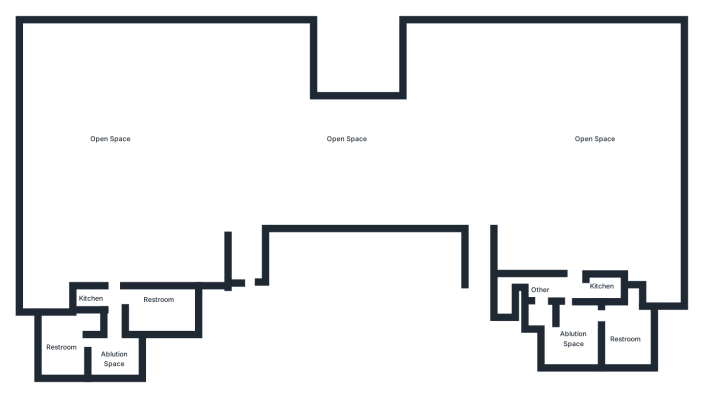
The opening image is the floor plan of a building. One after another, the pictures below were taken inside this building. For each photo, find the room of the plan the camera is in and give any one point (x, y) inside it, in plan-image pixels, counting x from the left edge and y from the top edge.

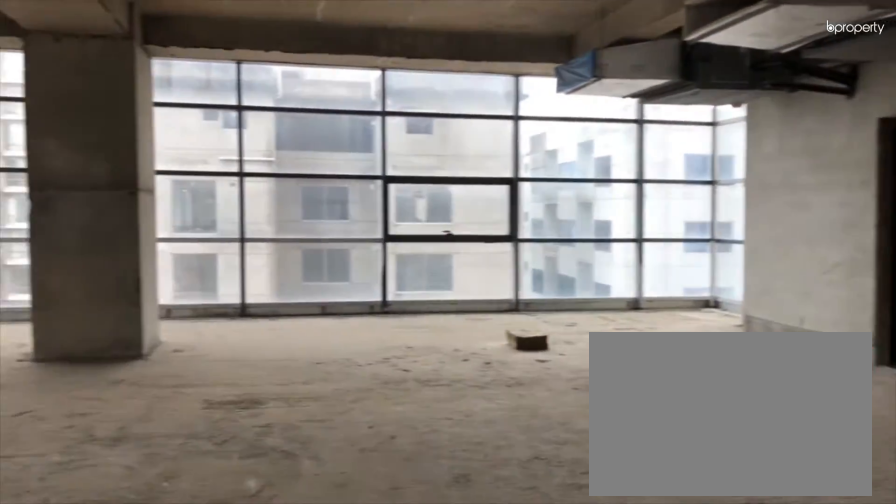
(478, 162)
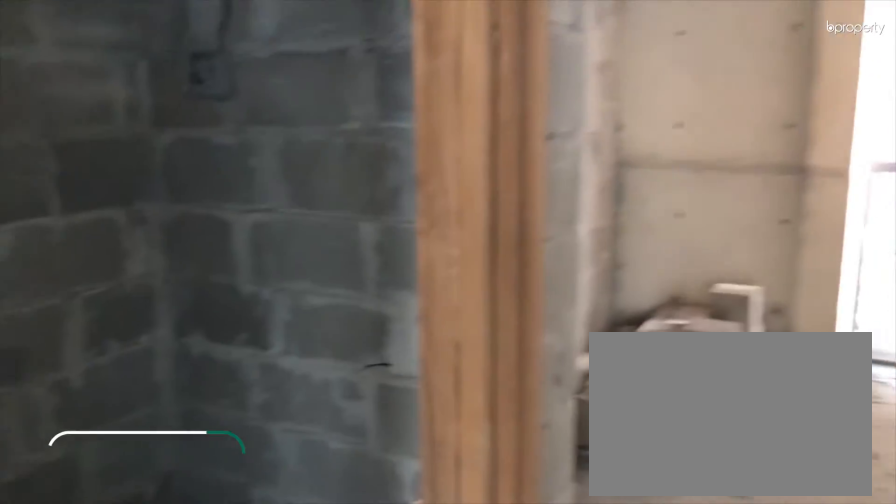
(574, 291)
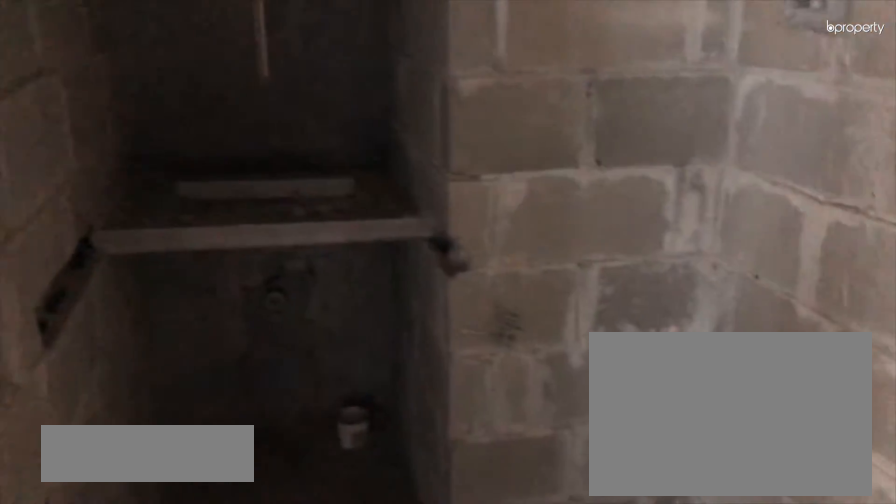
(574, 291)
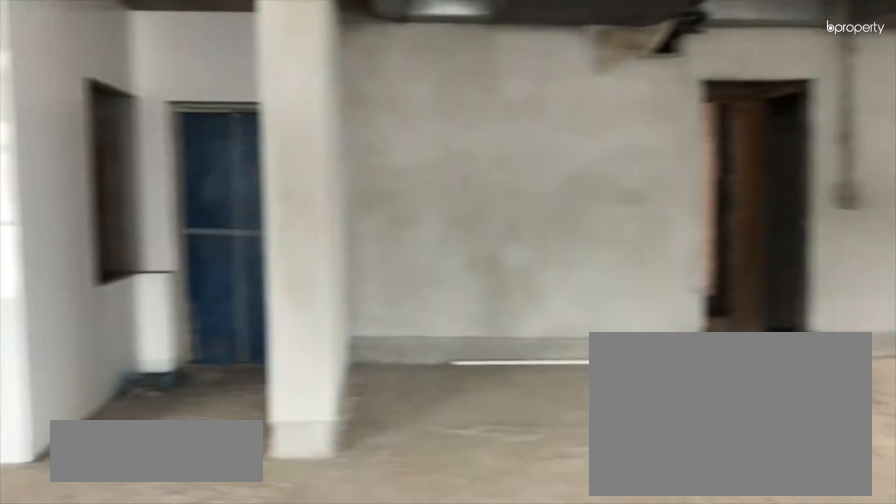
(125, 160)
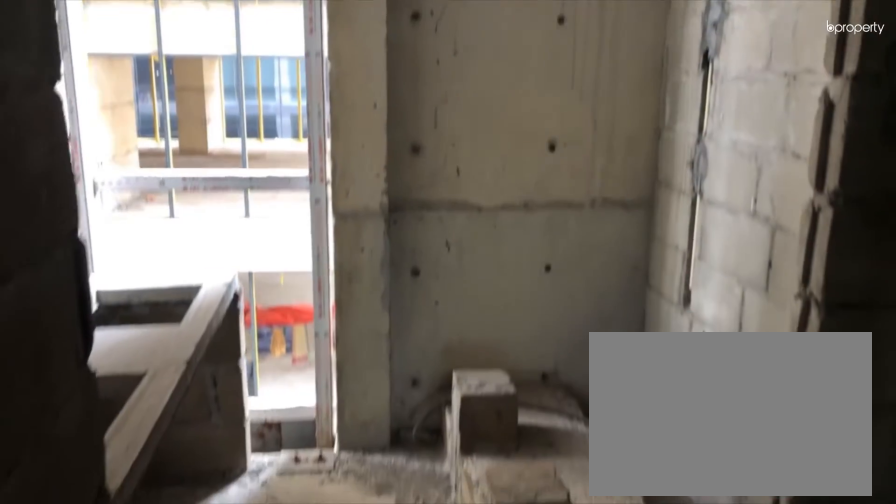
(94, 348)
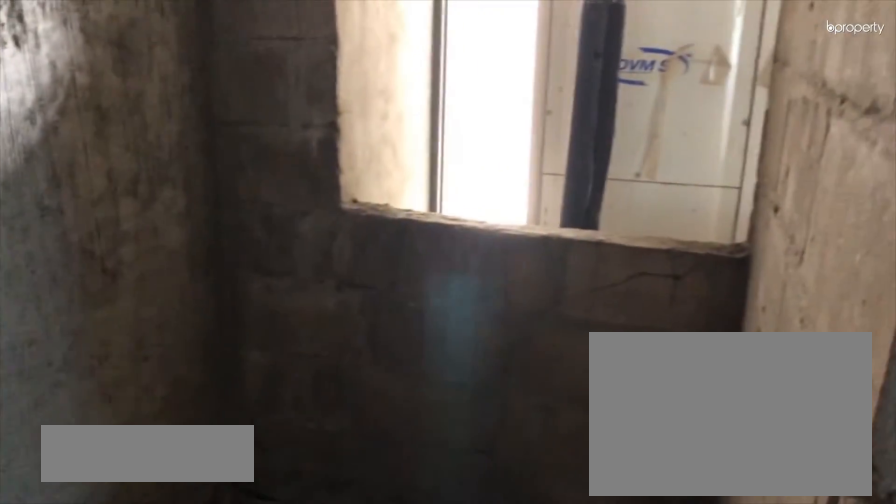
(182, 305)
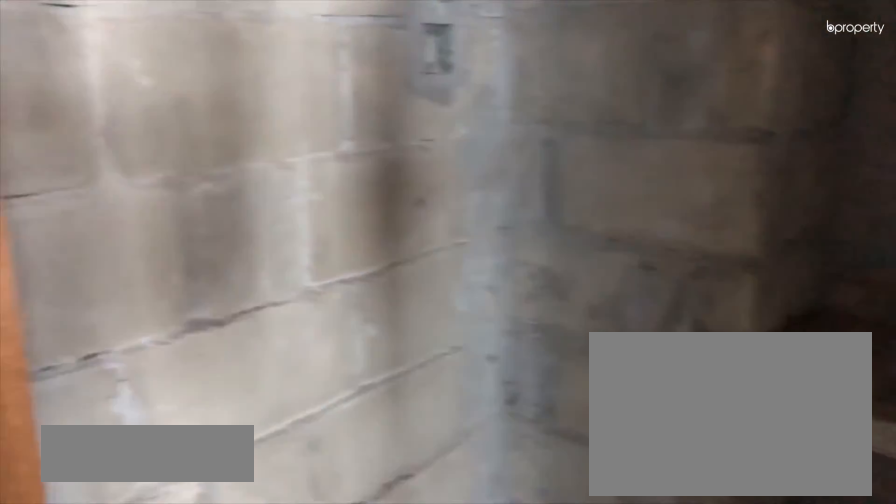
(91, 296)
